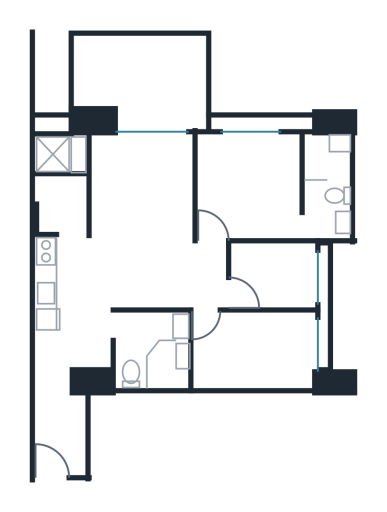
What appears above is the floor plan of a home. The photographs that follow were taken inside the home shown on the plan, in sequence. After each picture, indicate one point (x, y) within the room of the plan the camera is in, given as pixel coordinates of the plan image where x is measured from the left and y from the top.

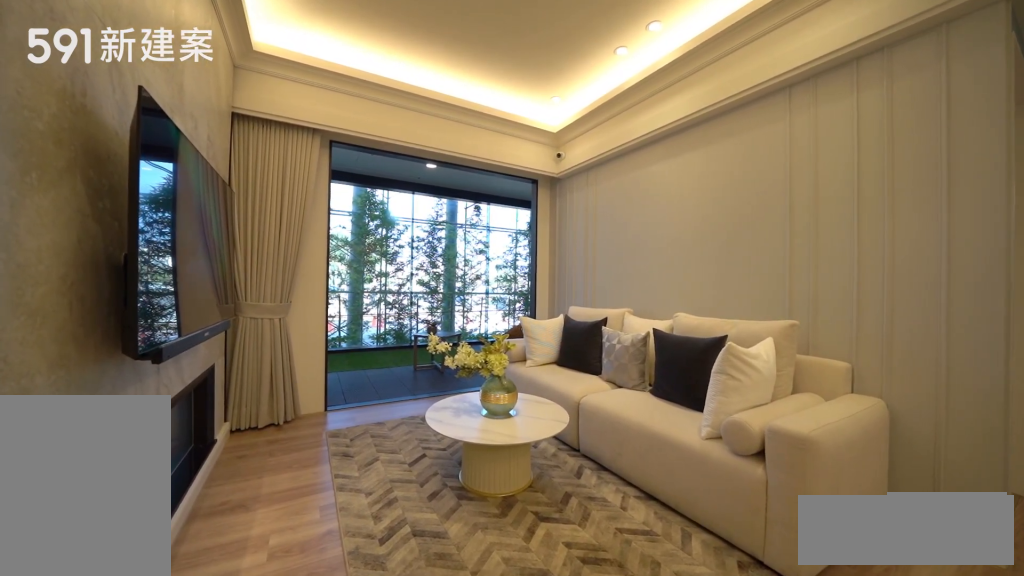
(142, 182)
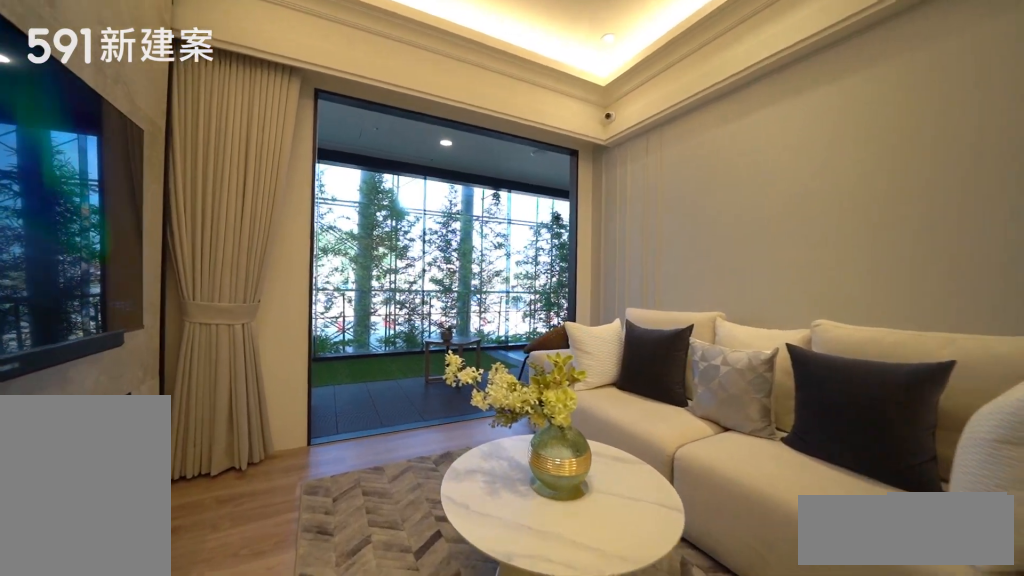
(142, 182)
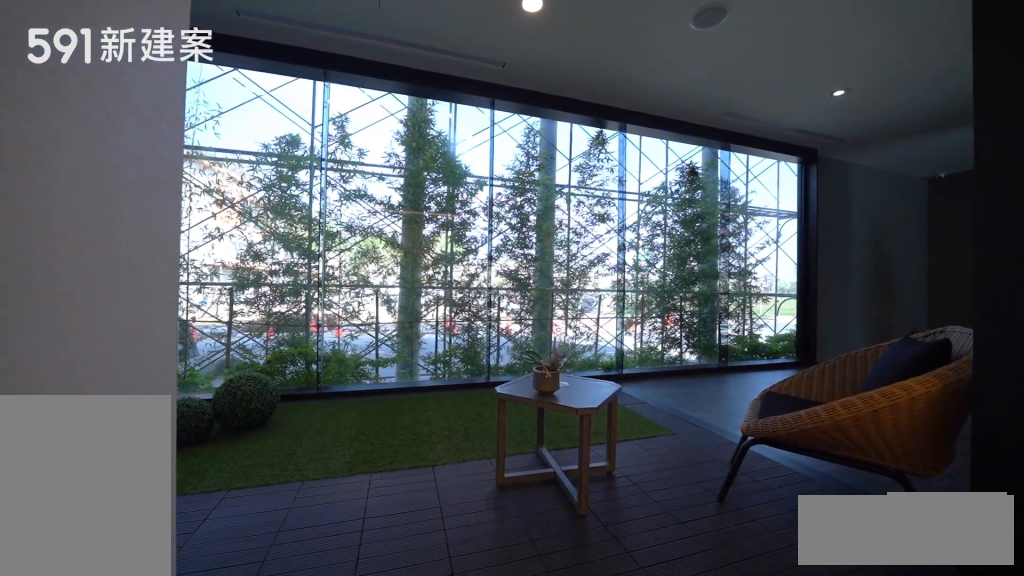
(138, 79)
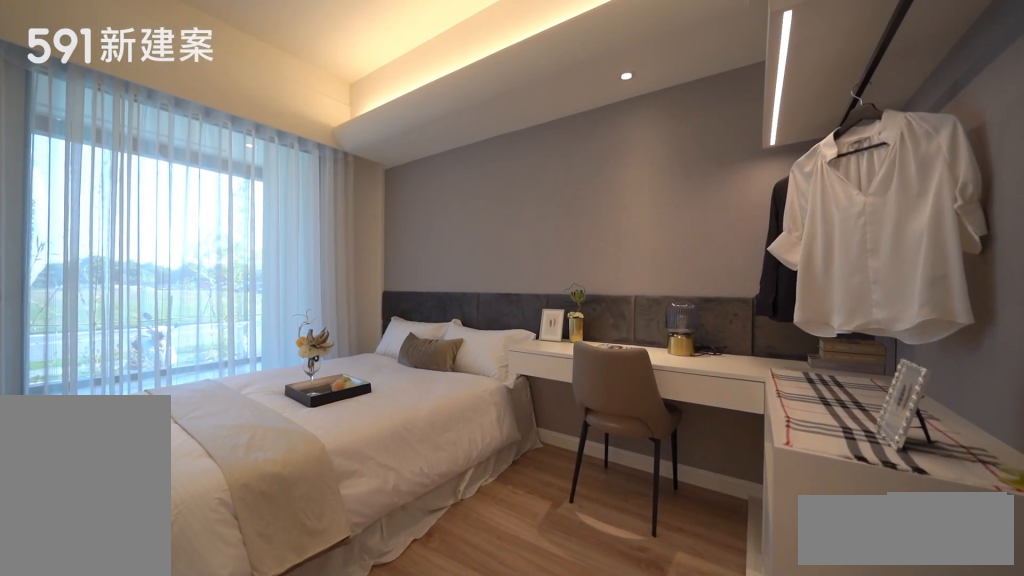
(256, 350)
